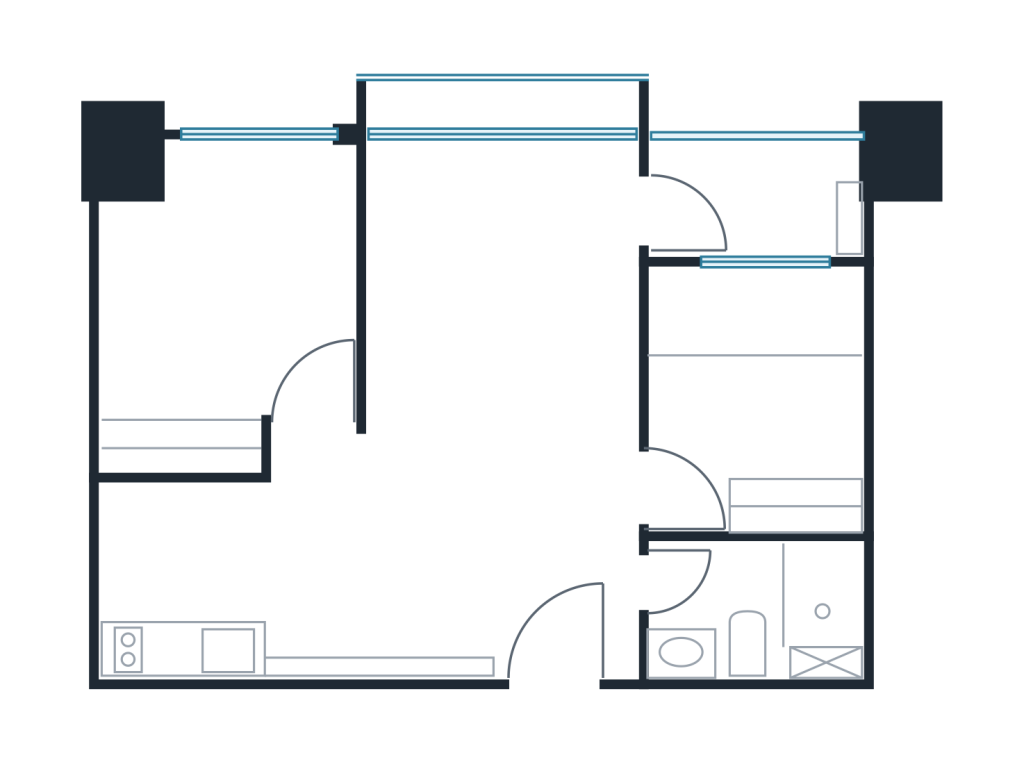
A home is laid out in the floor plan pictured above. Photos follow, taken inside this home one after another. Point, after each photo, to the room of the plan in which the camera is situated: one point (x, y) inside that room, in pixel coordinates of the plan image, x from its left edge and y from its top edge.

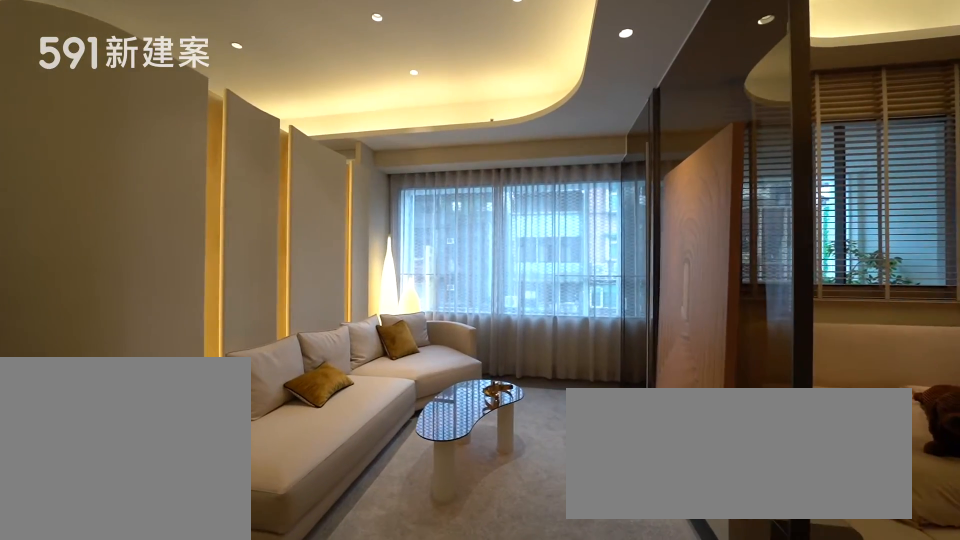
(502, 308)
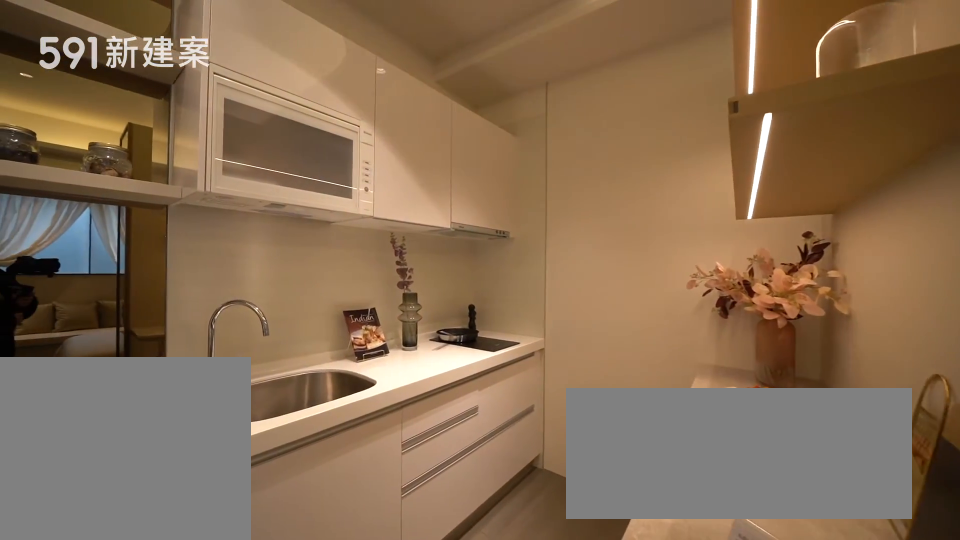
(191, 579)
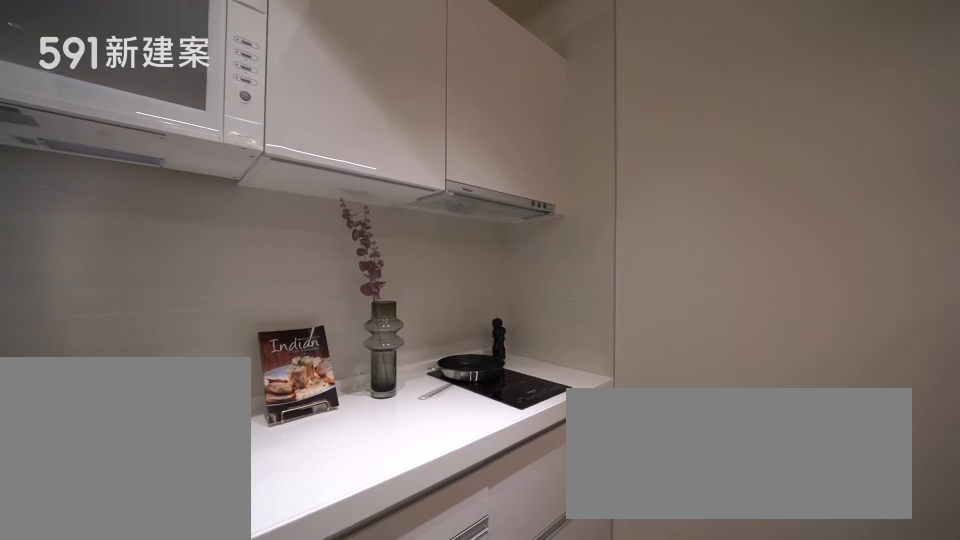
(191, 579)
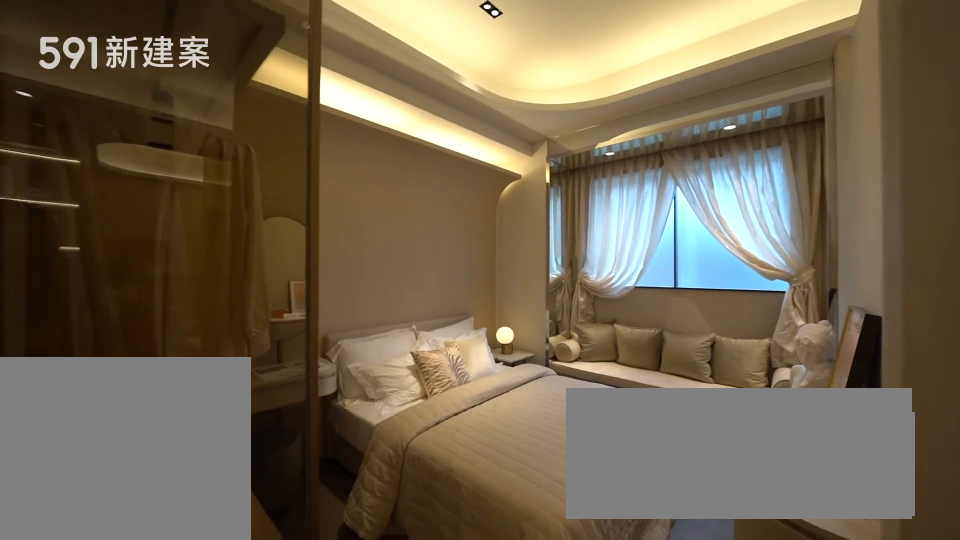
(228, 301)
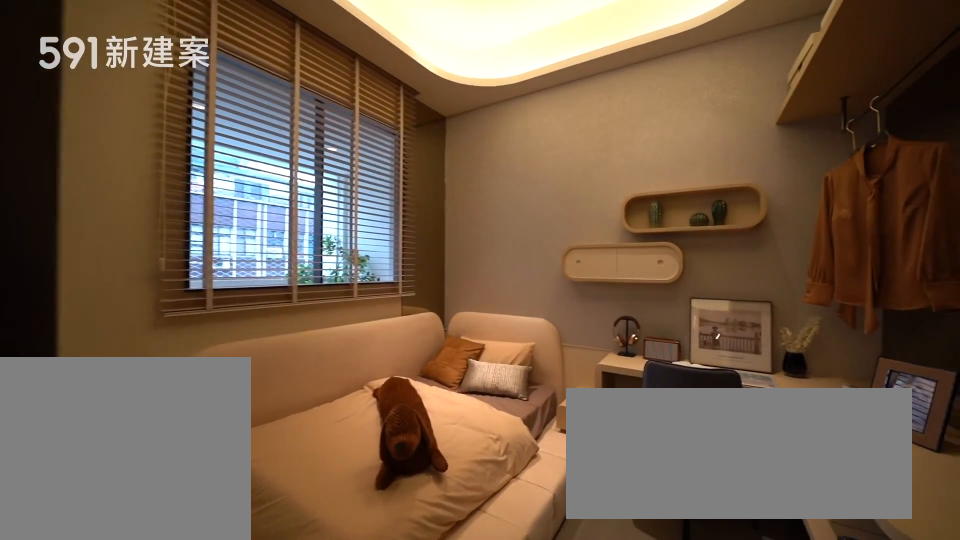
(756, 399)
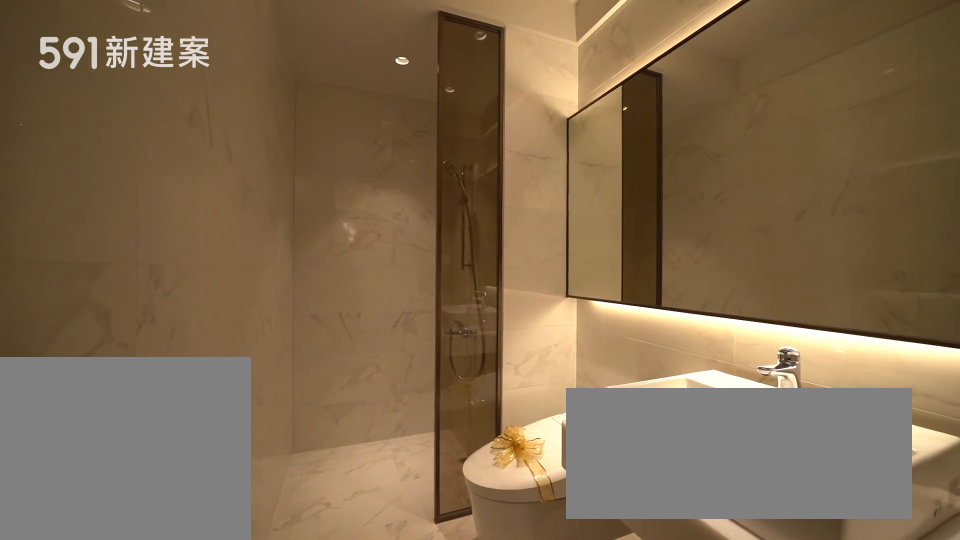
(761, 613)
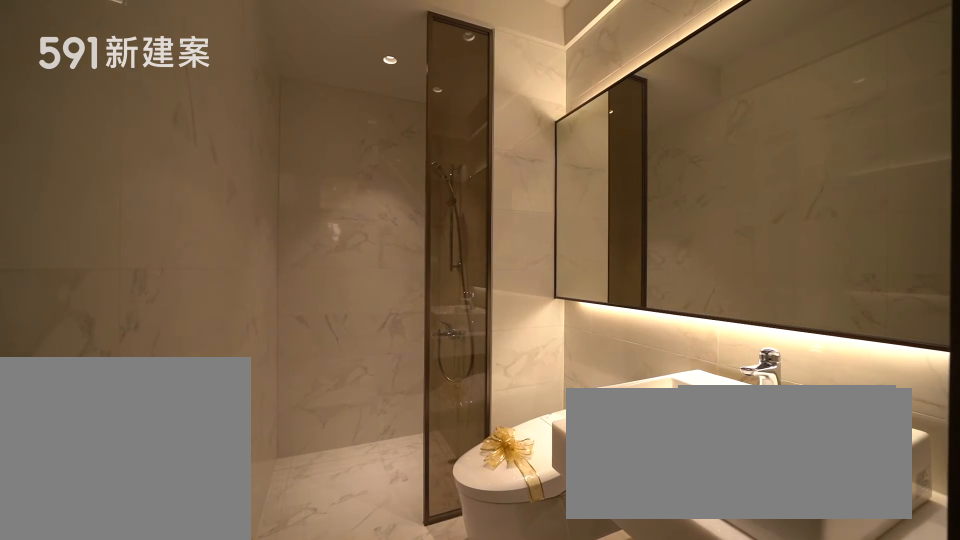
(761, 613)
